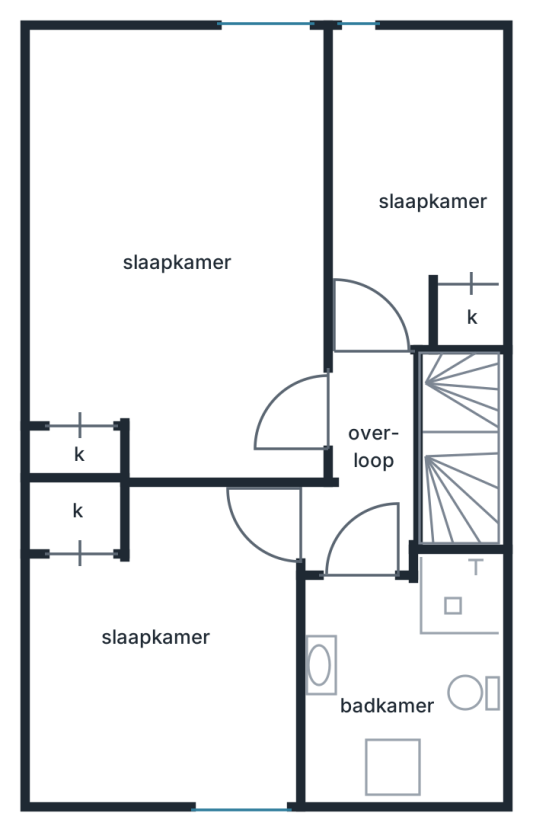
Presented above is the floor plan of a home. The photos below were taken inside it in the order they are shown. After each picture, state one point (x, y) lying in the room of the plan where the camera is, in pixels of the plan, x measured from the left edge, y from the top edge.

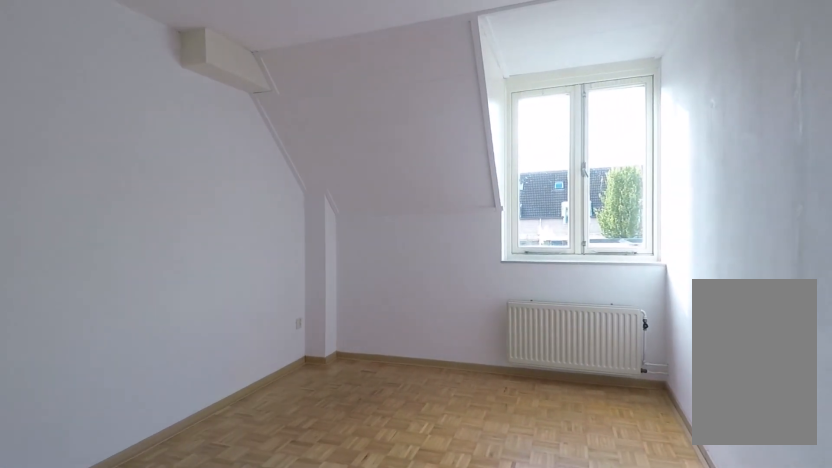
(189, 266)
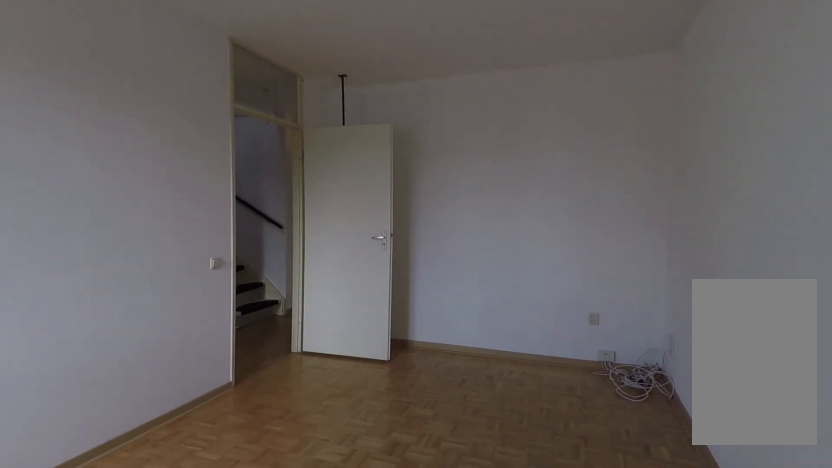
(189, 266)
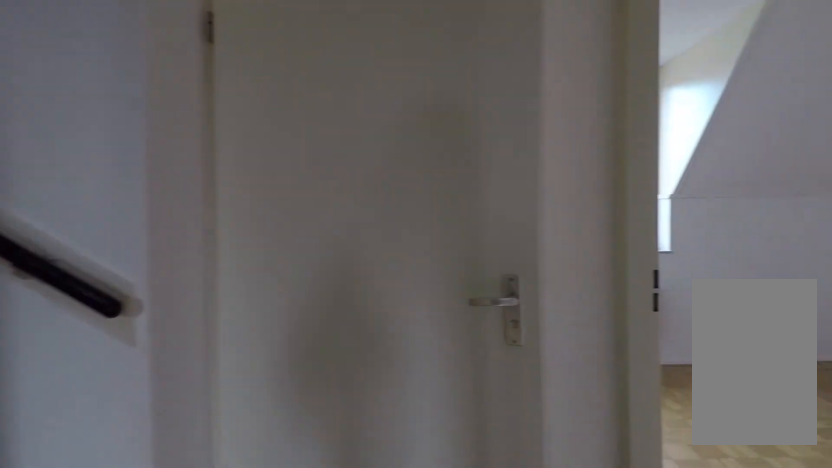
(377, 546)
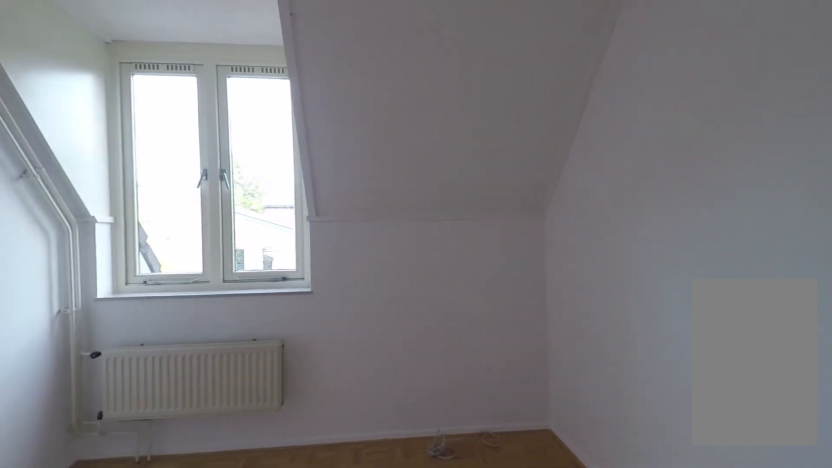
(182, 638)
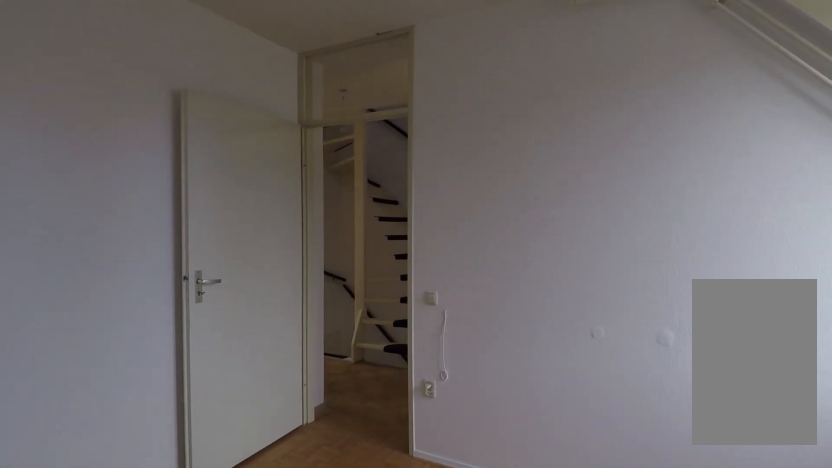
(182, 638)
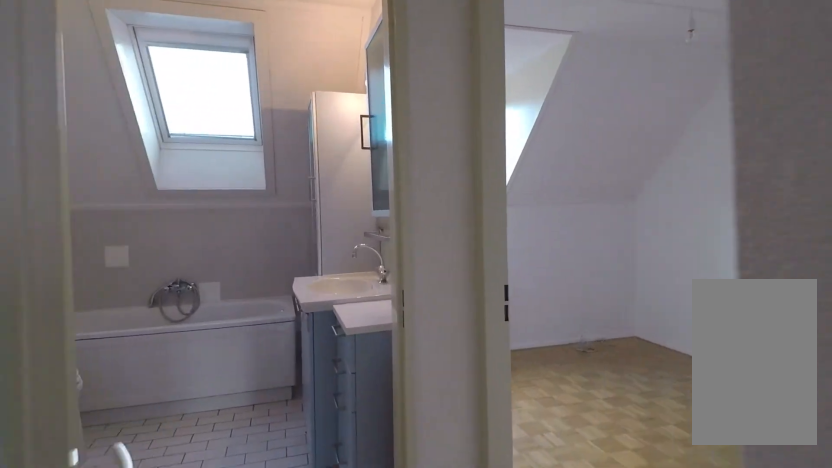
(371, 491)
